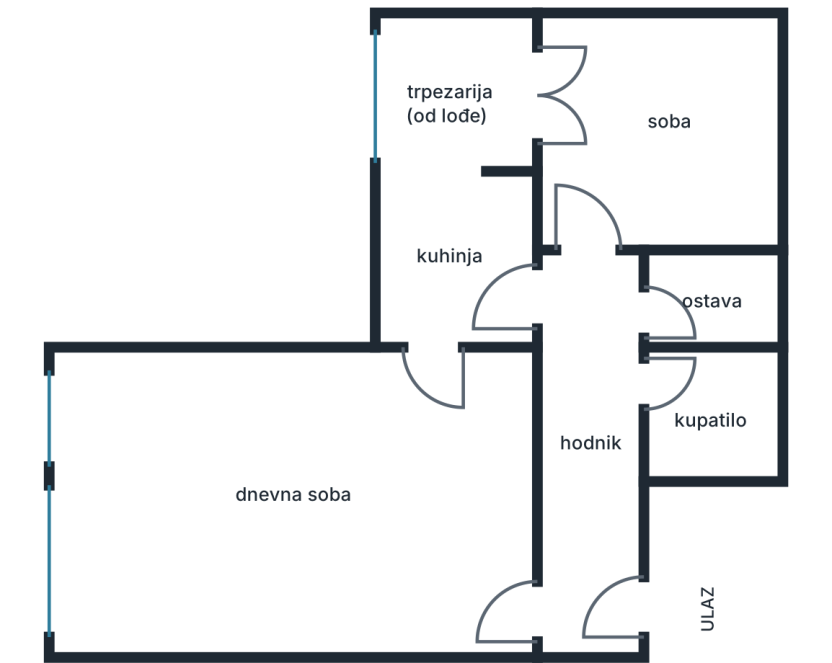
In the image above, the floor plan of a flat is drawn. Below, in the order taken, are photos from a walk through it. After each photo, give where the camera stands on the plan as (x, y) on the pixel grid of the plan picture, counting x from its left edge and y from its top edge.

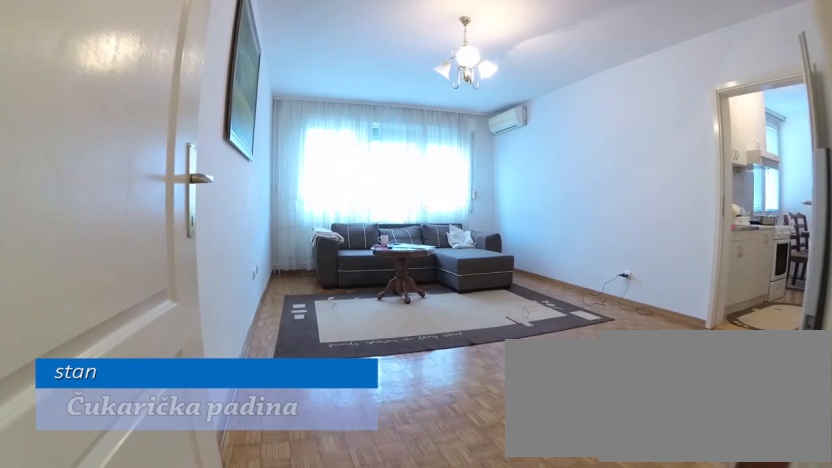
(559, 607)
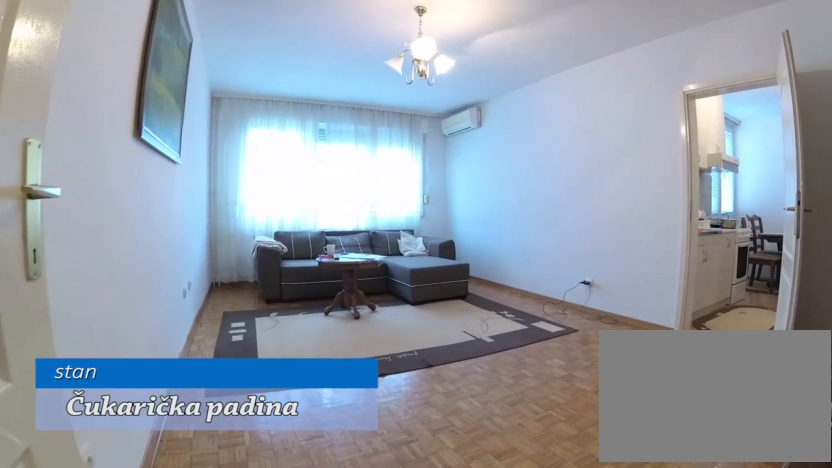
(536, 611)
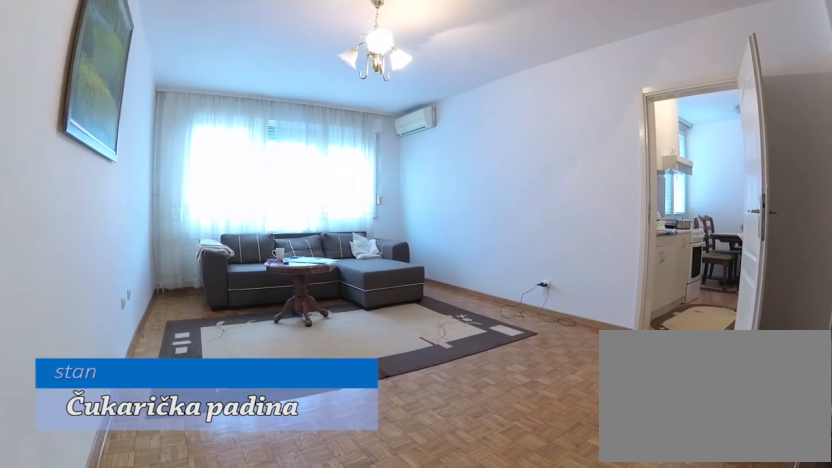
(516, 621)
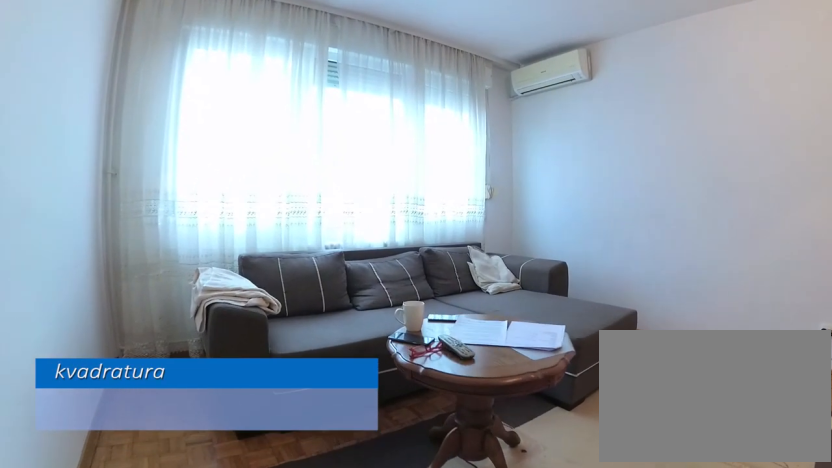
(250, 609)
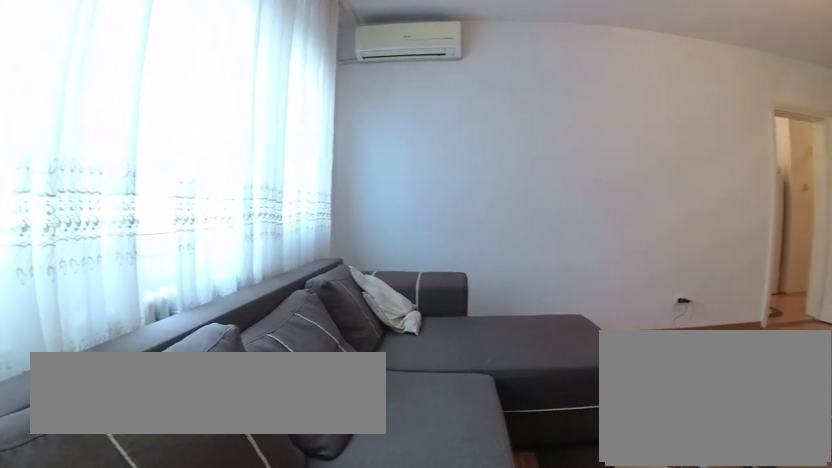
(126, 608)
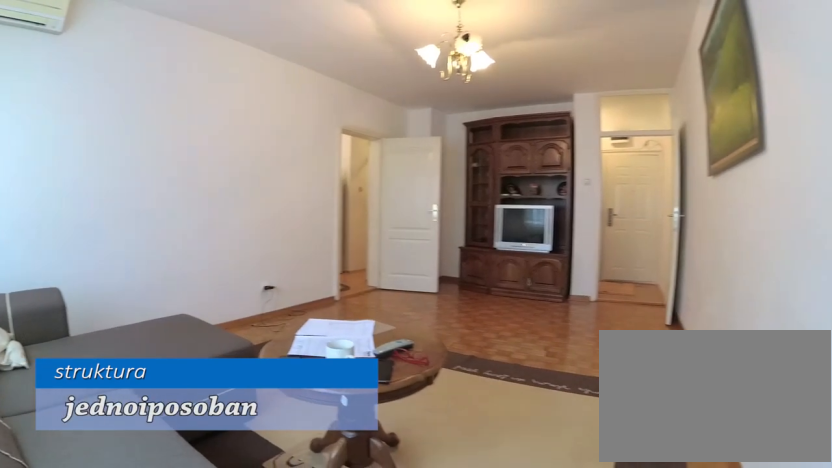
(86, 618)
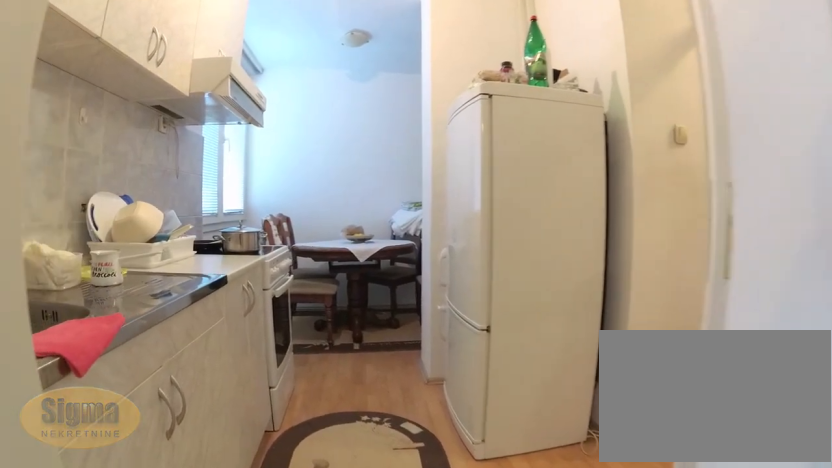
(436, 402)
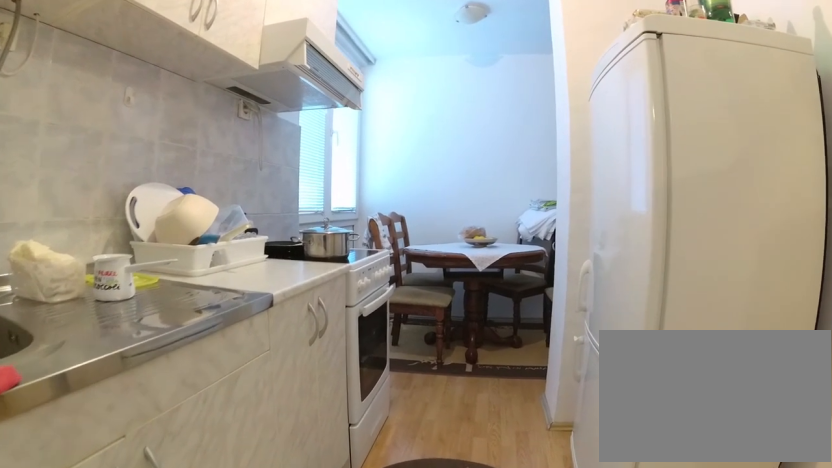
(443, 371)
